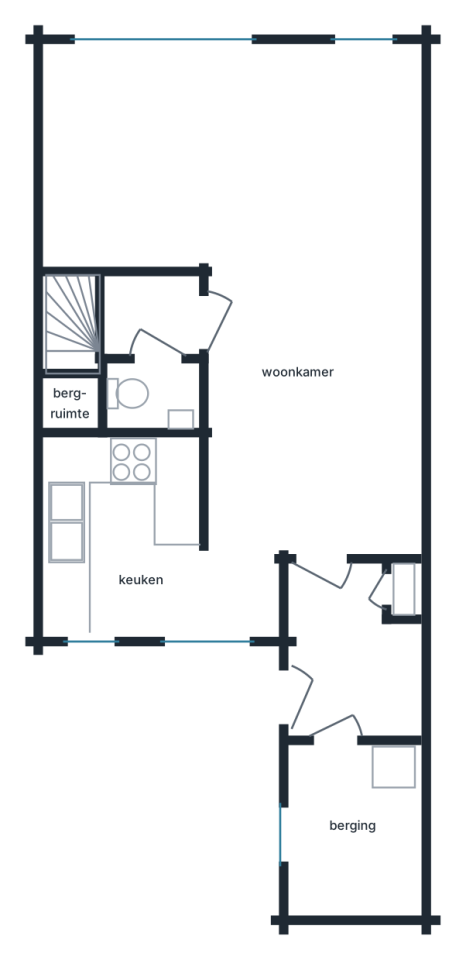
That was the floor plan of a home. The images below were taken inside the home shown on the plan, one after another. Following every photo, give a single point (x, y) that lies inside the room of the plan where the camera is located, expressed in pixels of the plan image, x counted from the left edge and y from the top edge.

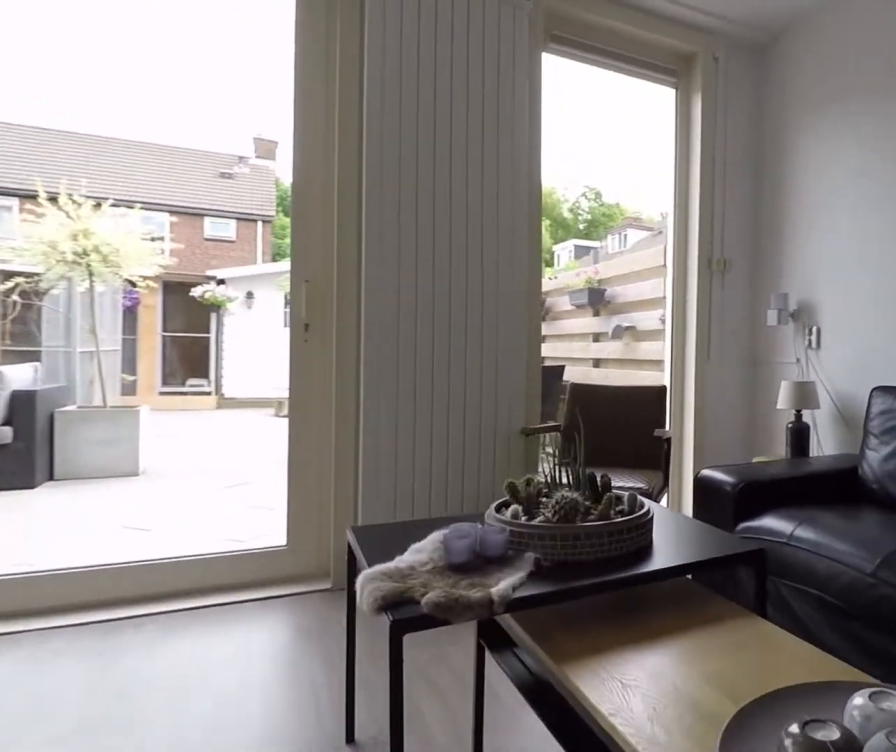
(71, 232)
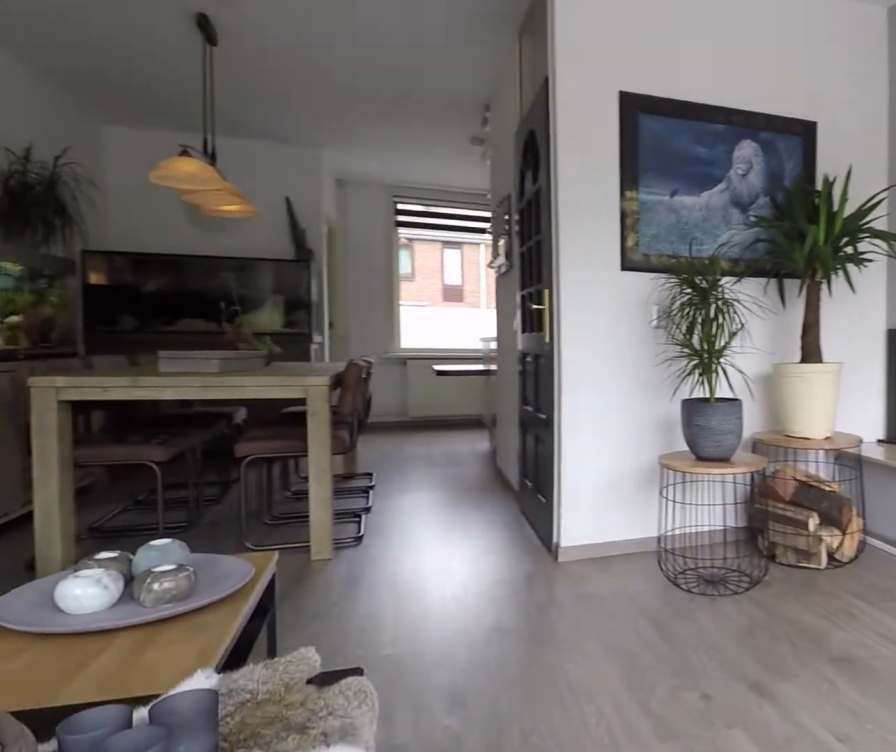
(71, 232)
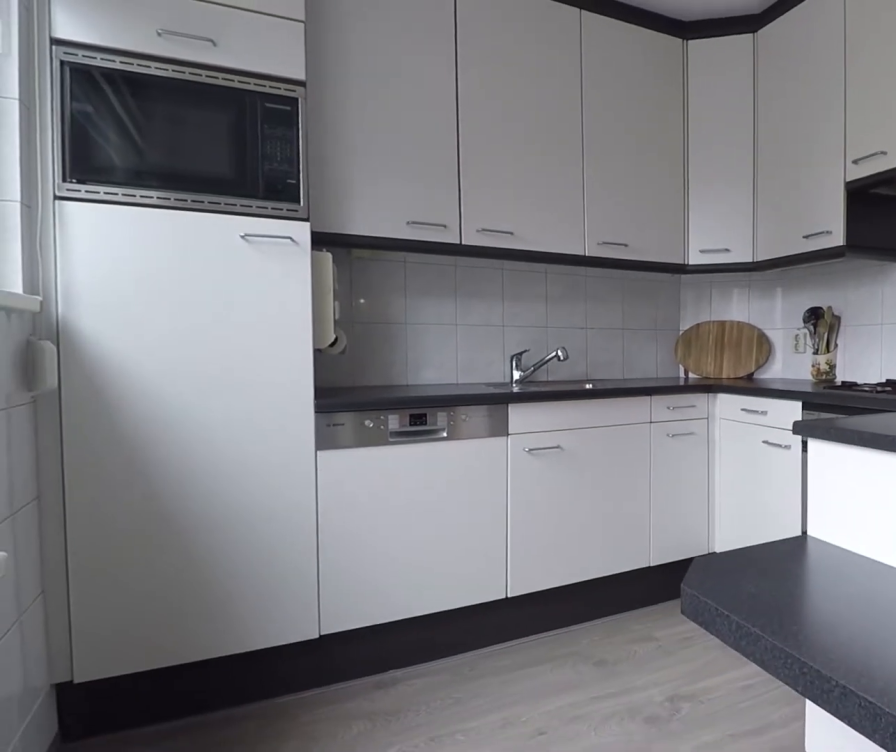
(142, 546)
